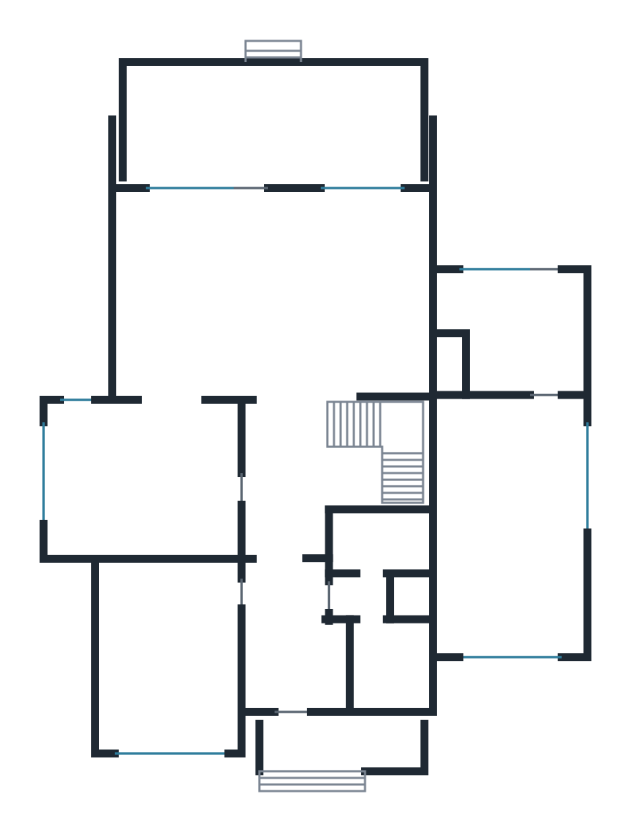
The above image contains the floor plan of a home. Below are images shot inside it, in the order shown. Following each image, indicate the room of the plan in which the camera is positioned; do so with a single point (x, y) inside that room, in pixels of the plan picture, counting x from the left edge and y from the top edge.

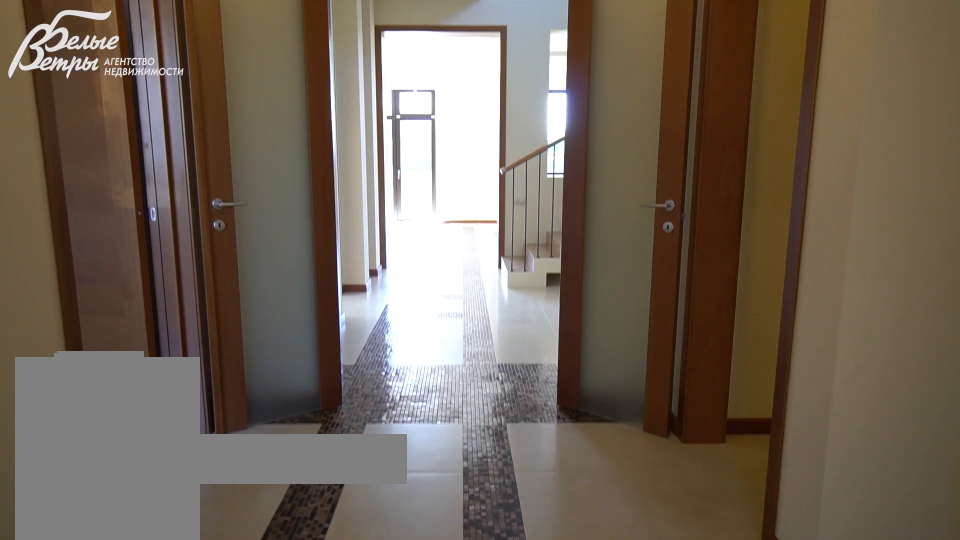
(290, 632)
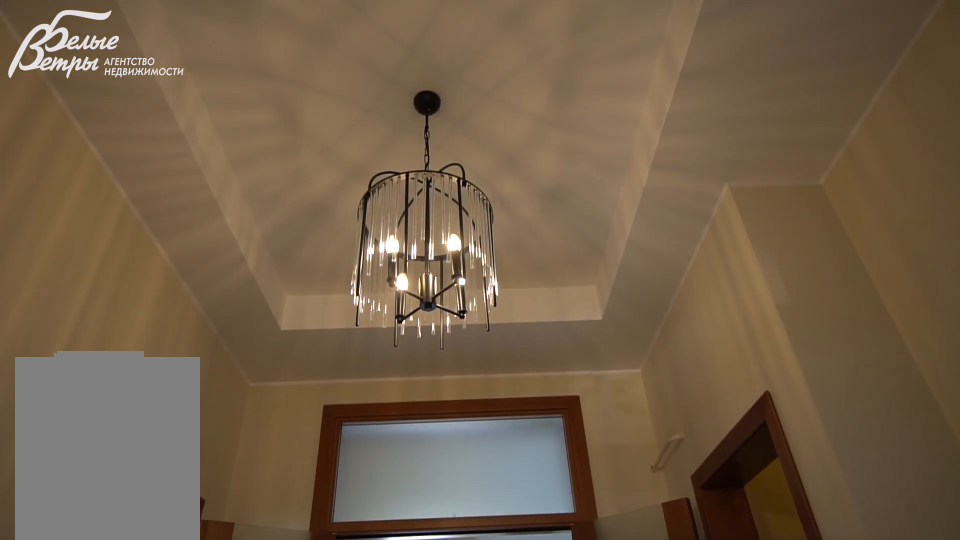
(290, 632)
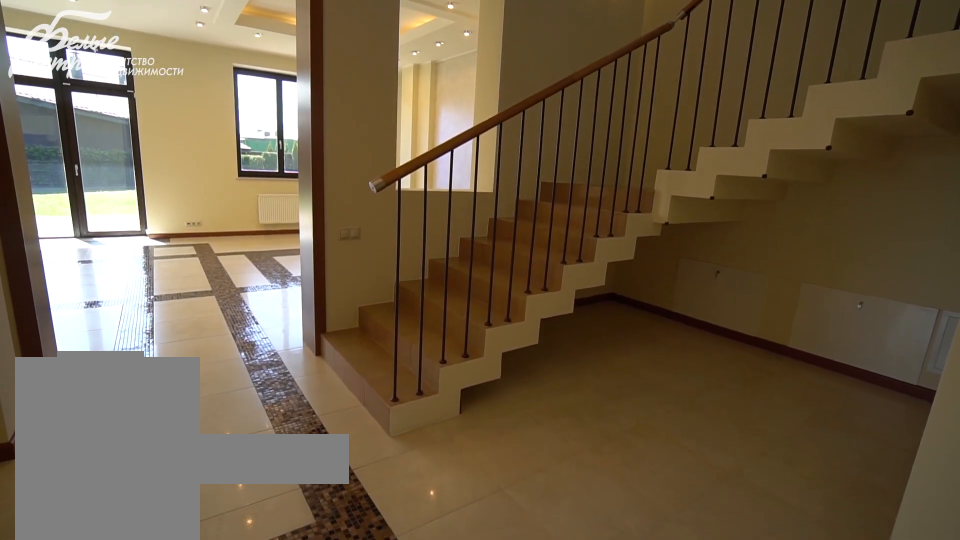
(284, 477)
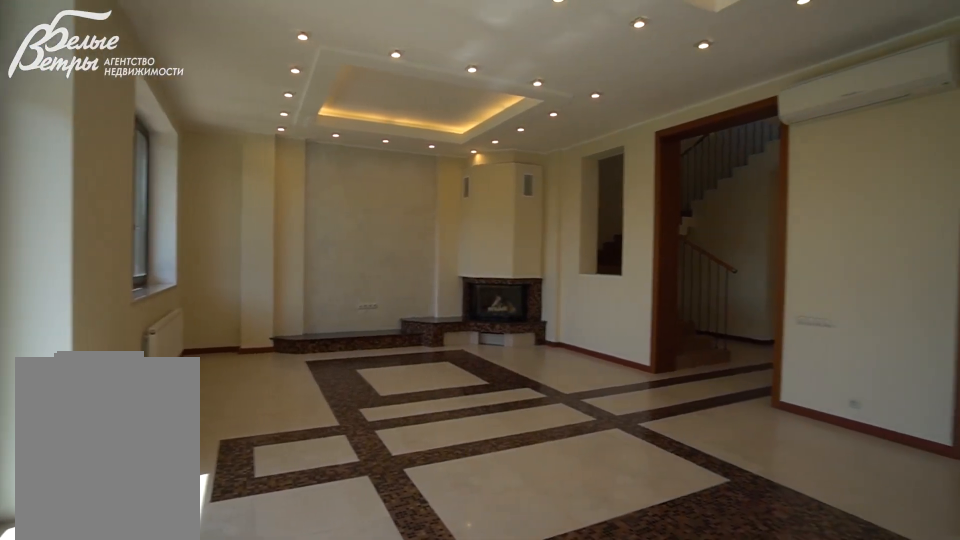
(274, 290)
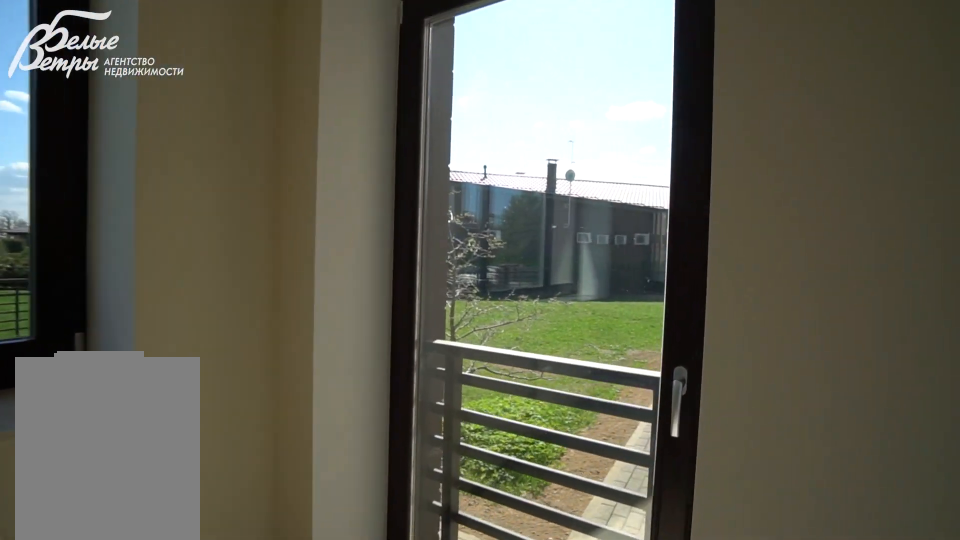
(146, 478)
